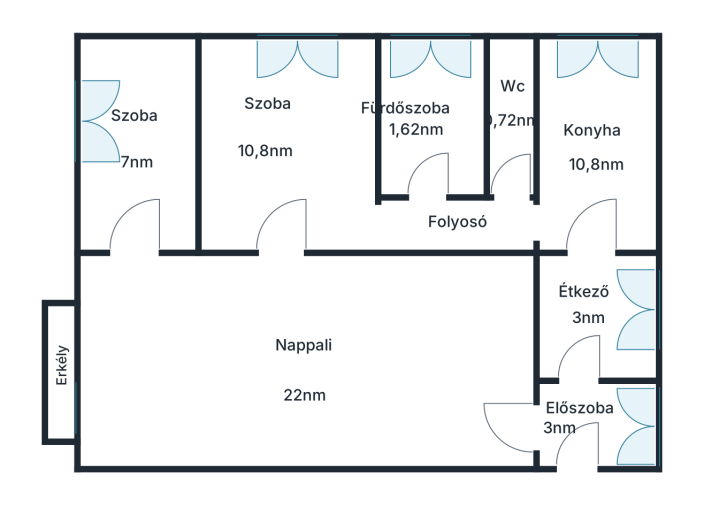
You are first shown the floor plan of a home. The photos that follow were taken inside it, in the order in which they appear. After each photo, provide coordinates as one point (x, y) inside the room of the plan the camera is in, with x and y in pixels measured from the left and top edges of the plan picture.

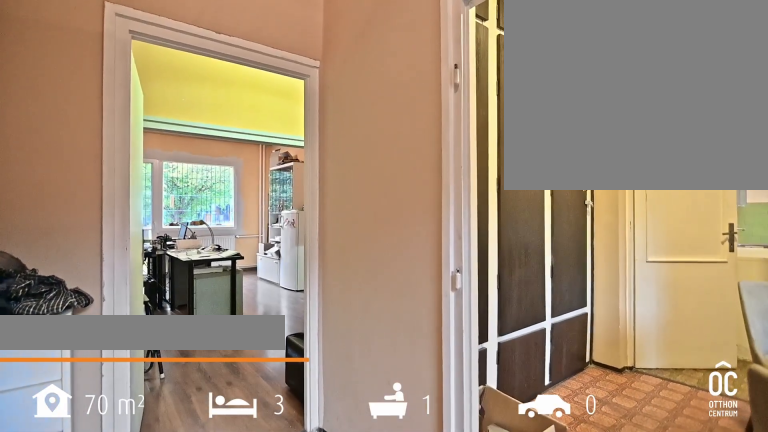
(590, 422)
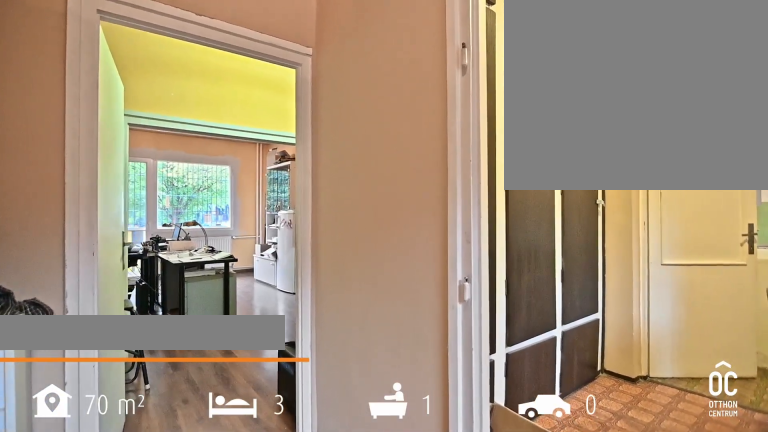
(590, 422)
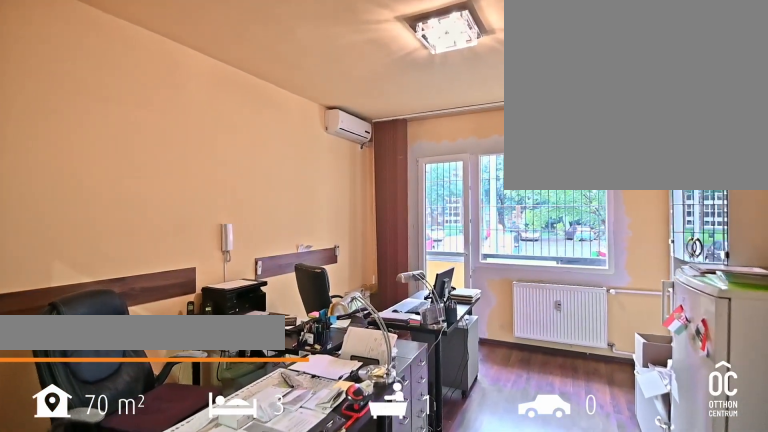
(297, 367)
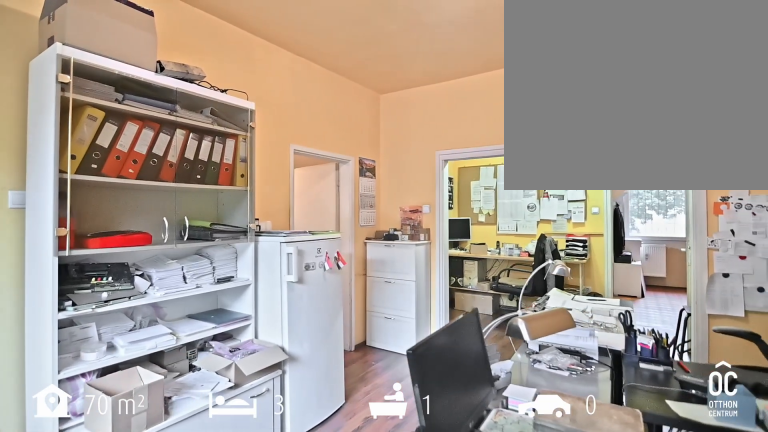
(297, 367)
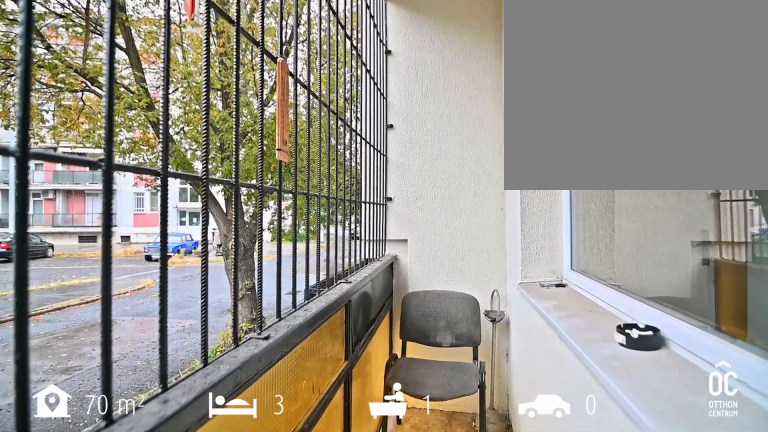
(61, 374)
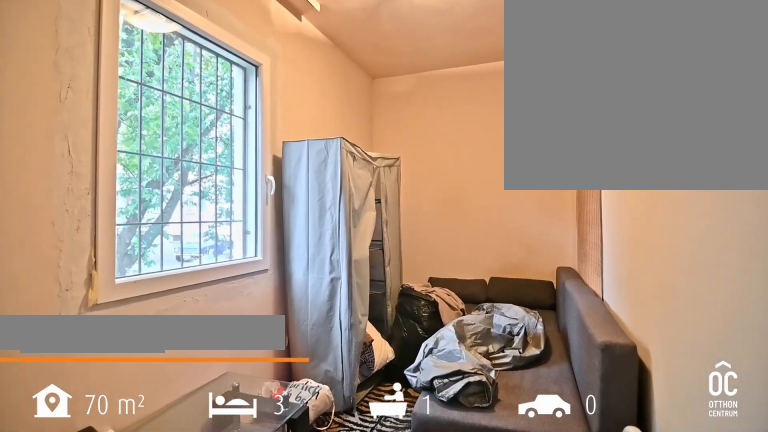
(143, 138)
